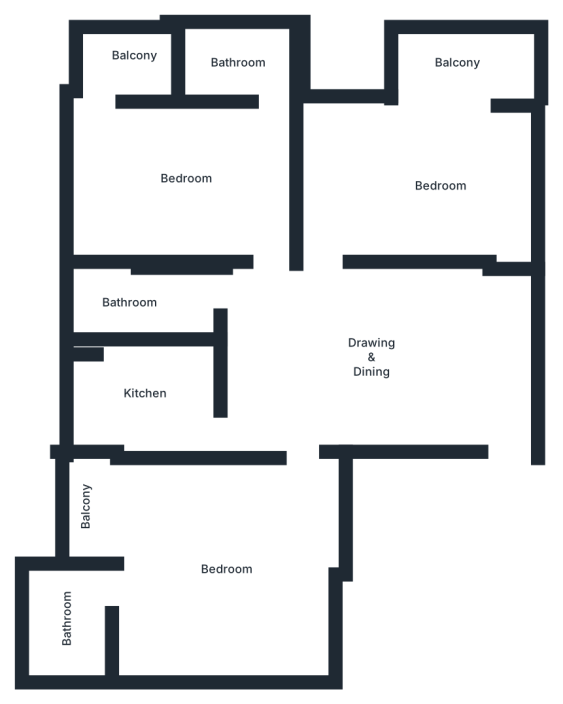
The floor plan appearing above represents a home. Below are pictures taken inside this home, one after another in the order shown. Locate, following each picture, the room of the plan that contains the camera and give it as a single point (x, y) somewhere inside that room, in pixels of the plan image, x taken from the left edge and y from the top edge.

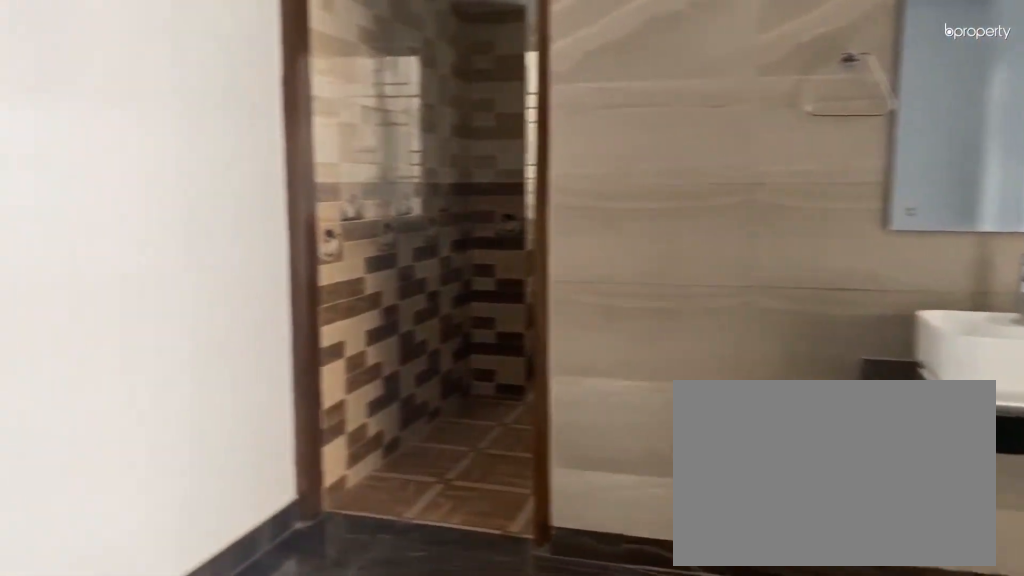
(373, 342)
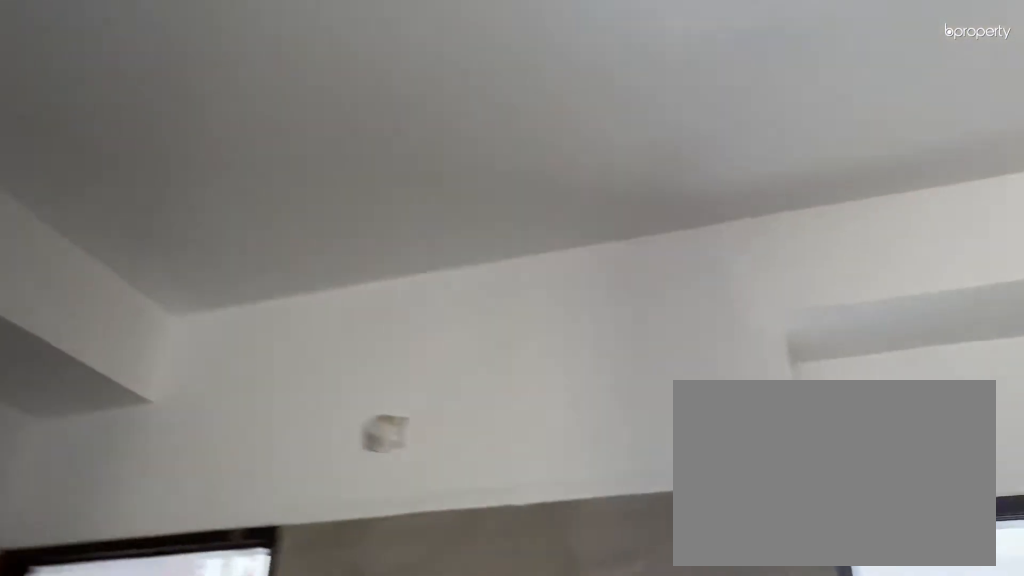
(373, 342)
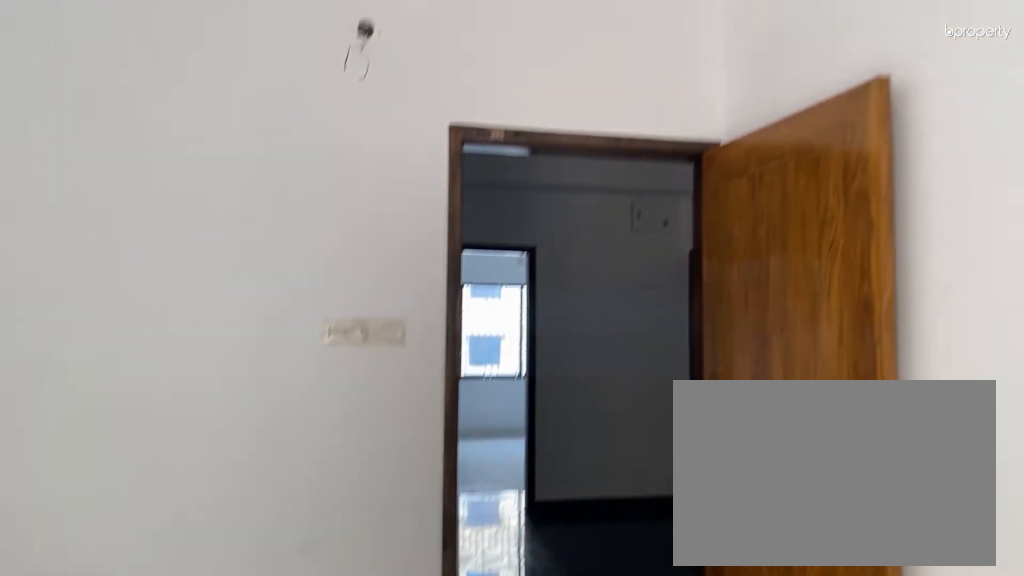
(444, 182)
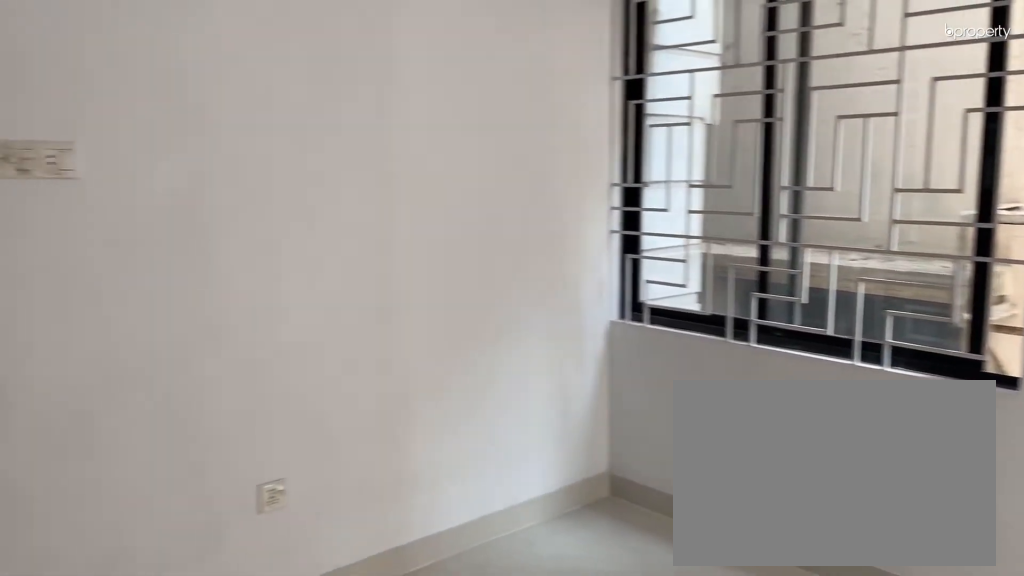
(192, 174)
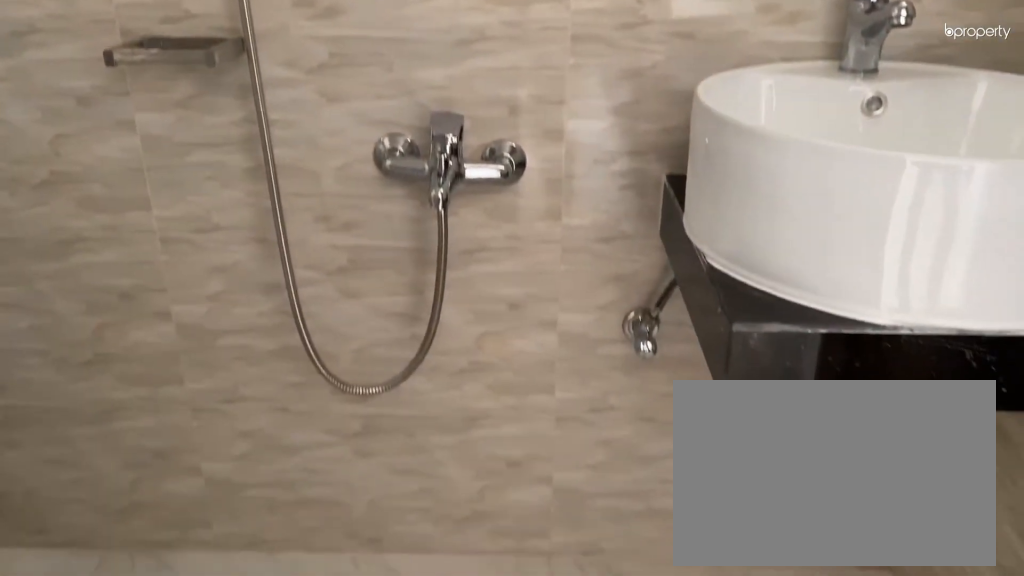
(237, 58)
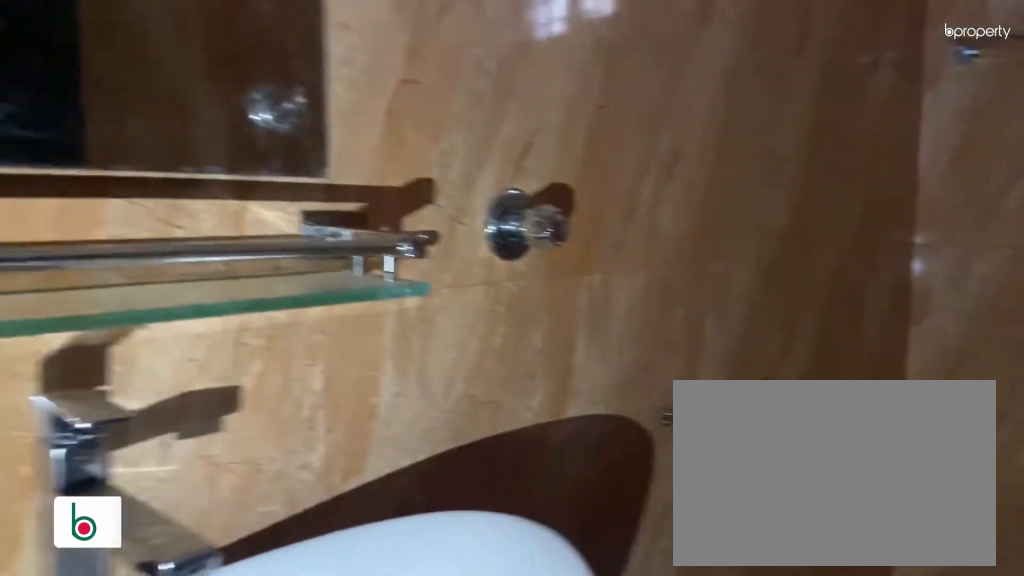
(144, 302)
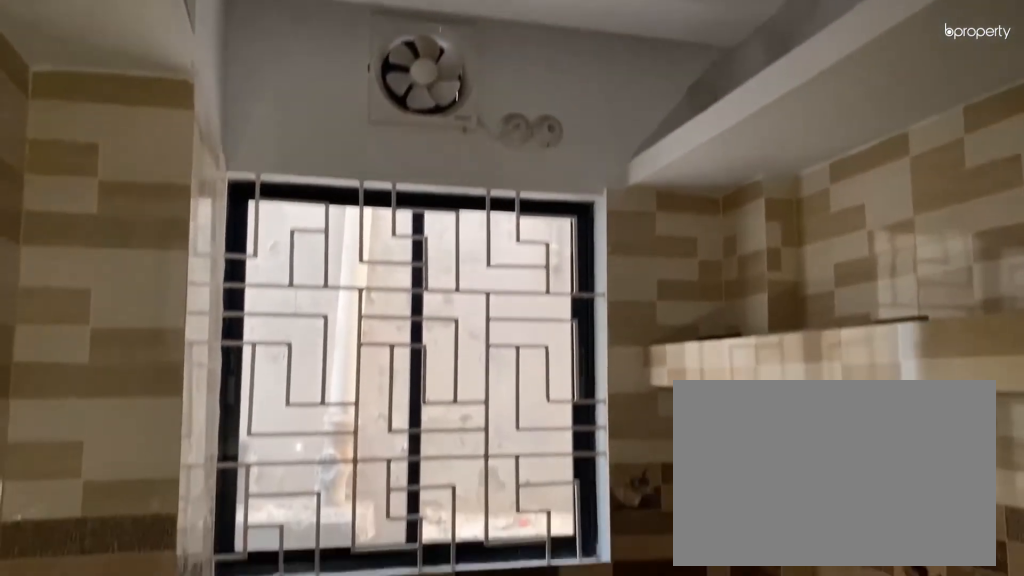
(144, 387)
